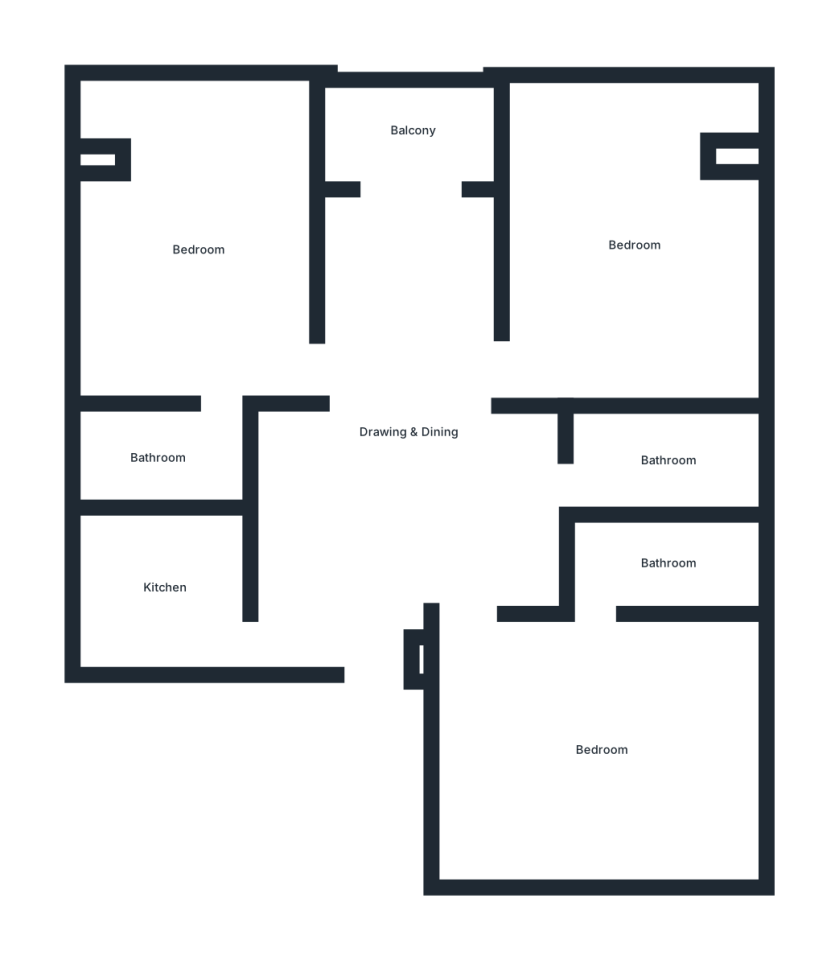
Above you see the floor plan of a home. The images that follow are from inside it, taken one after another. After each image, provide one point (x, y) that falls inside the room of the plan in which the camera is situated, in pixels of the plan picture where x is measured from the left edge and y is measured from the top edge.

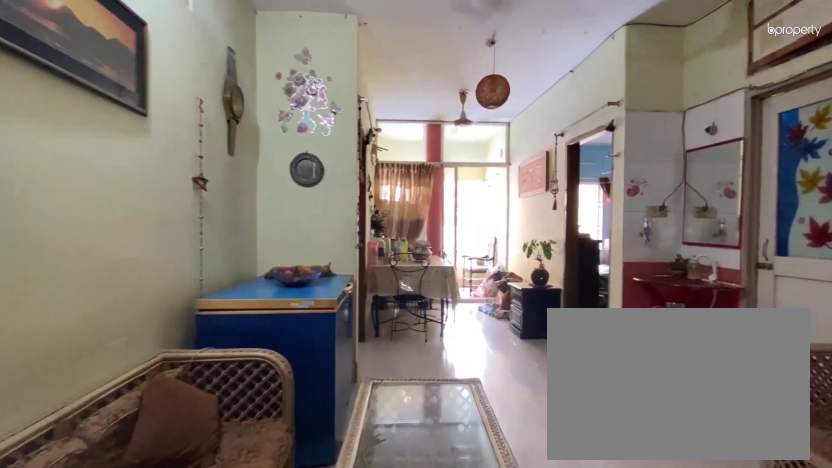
(392, 534)
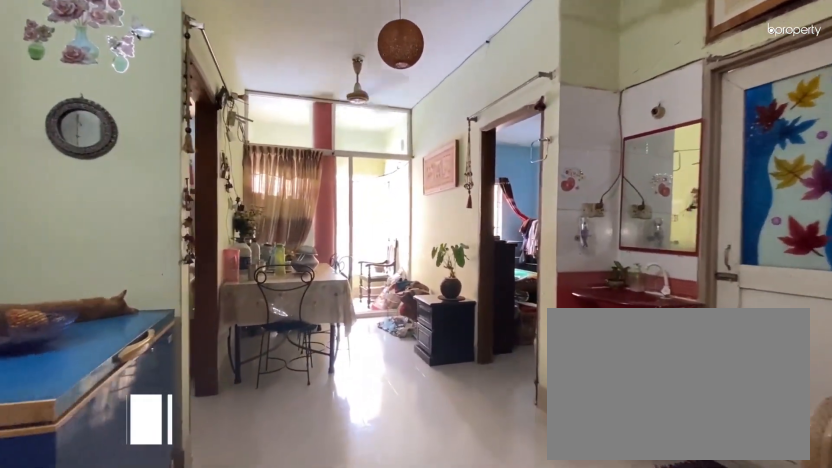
(392, 534)
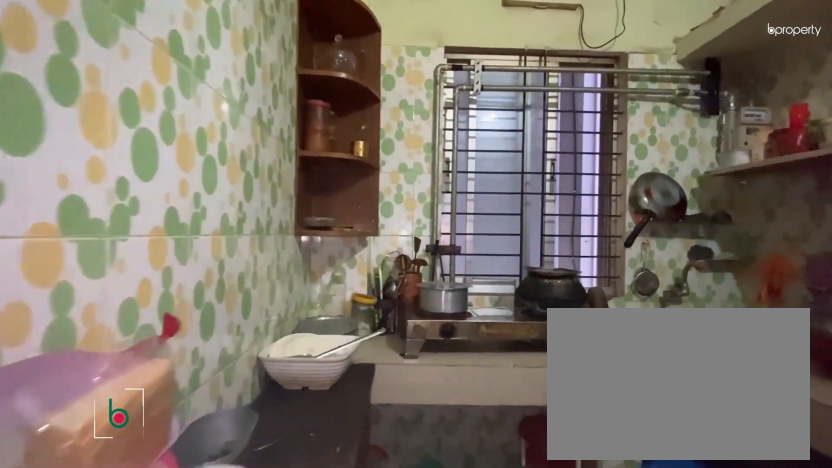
(166, 588)
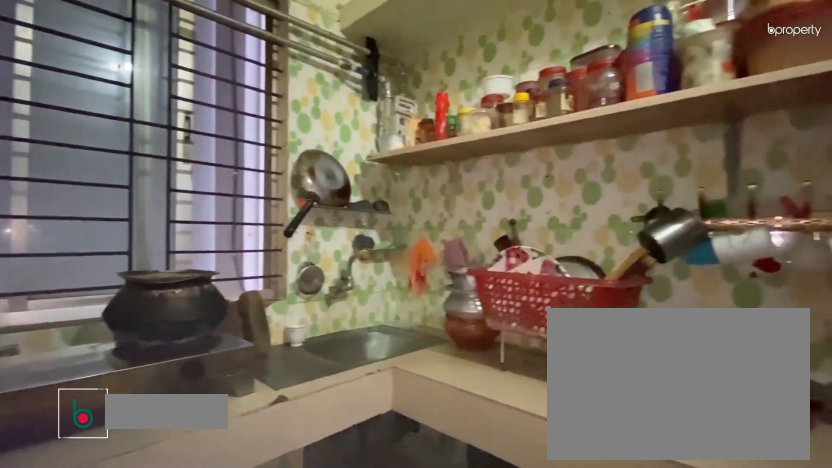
(166, 588)
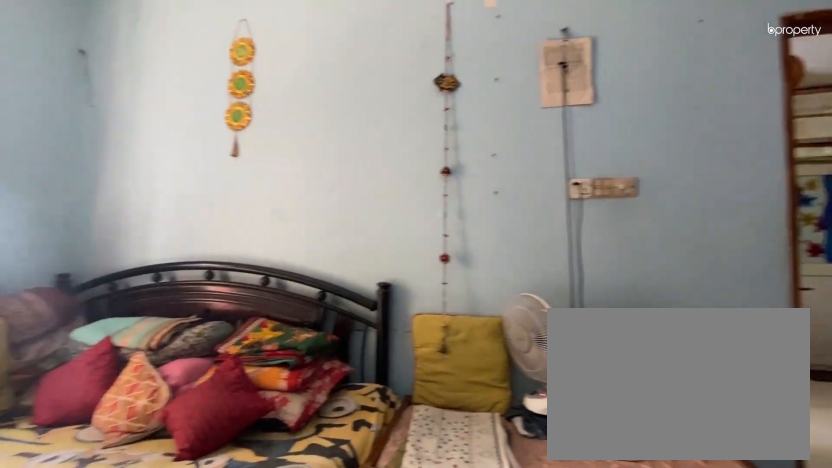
(198, 251)
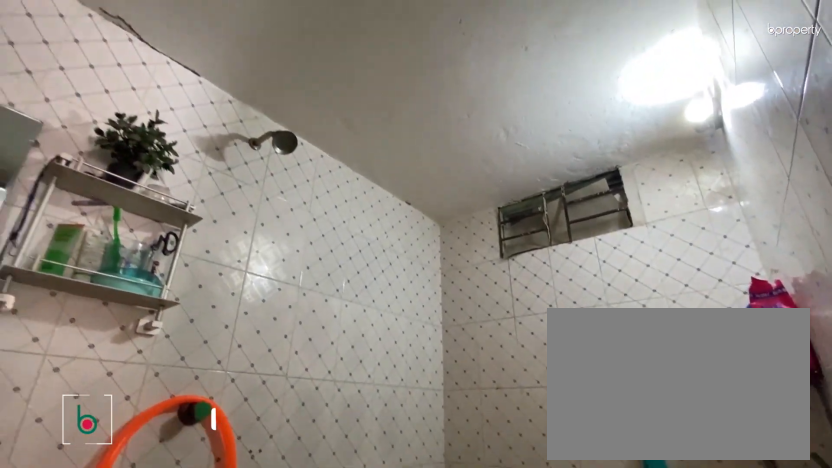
(155, 458)
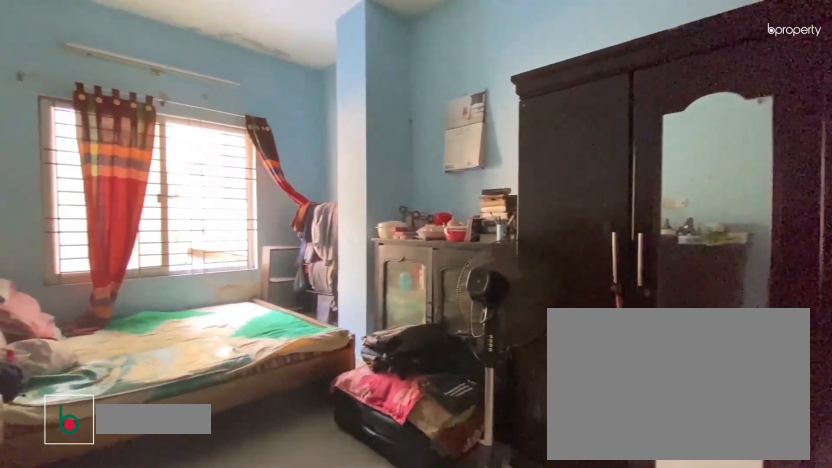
(633, 244)
